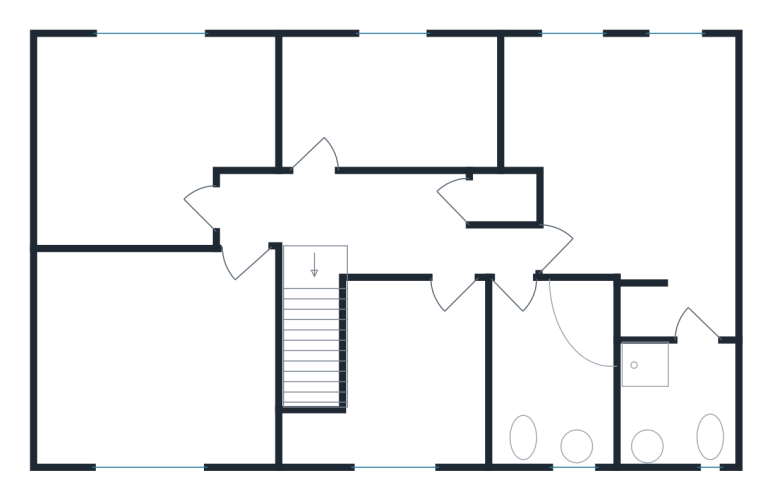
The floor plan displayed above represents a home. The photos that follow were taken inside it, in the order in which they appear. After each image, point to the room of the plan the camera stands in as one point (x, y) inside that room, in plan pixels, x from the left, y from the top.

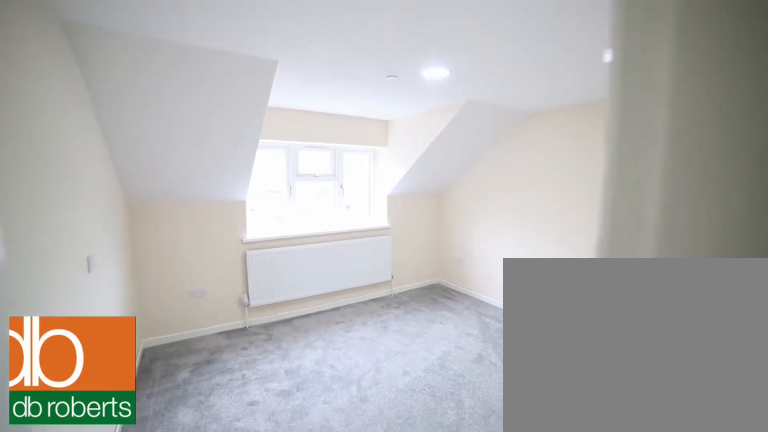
(156, 359)
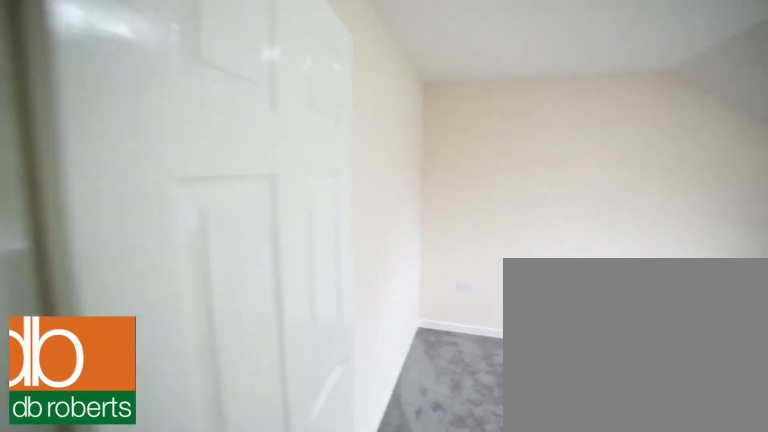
(147, 132)
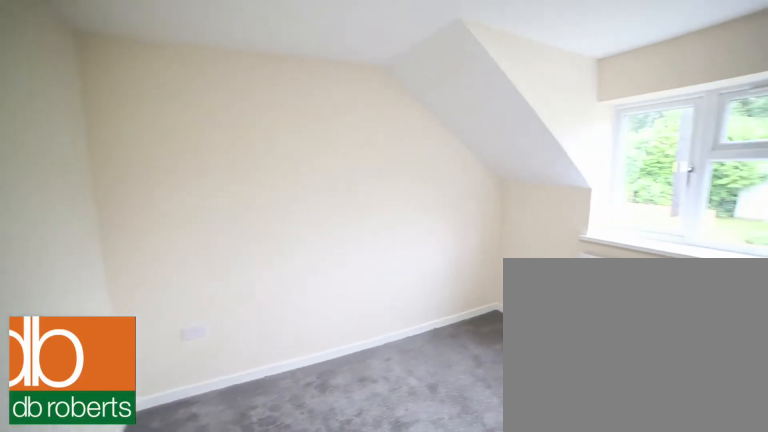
(147, 132)
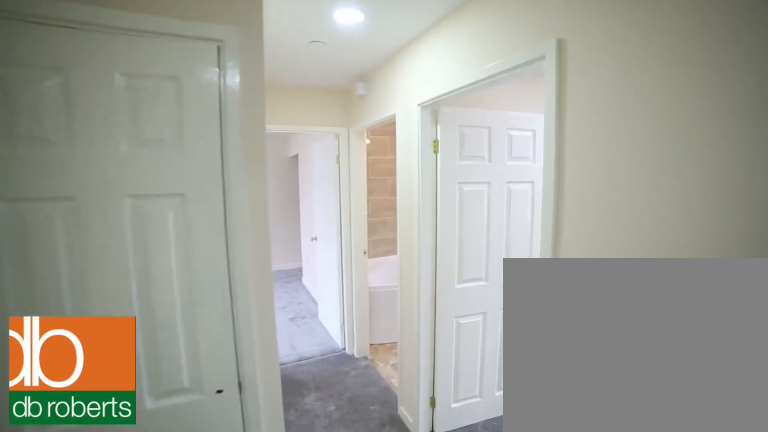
(373, 226)
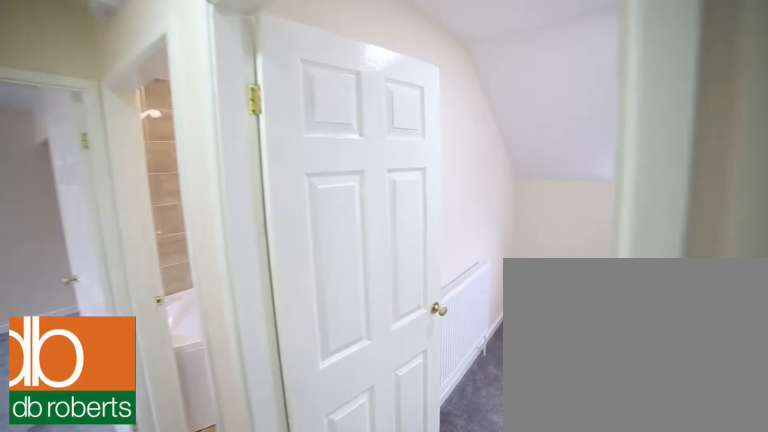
(373, 226)
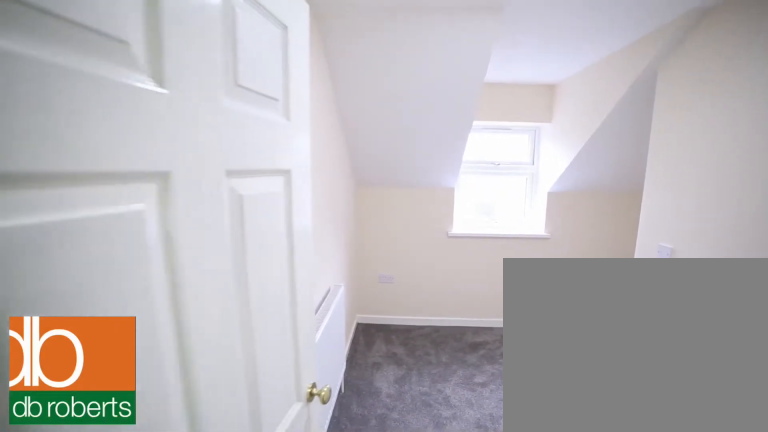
(403, 382)
